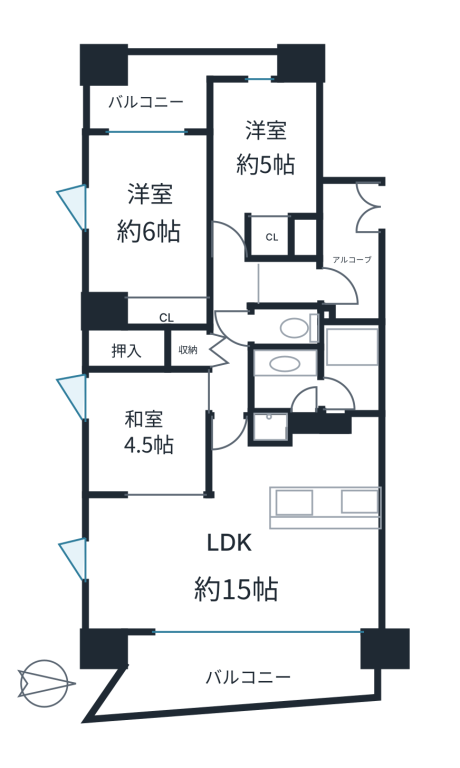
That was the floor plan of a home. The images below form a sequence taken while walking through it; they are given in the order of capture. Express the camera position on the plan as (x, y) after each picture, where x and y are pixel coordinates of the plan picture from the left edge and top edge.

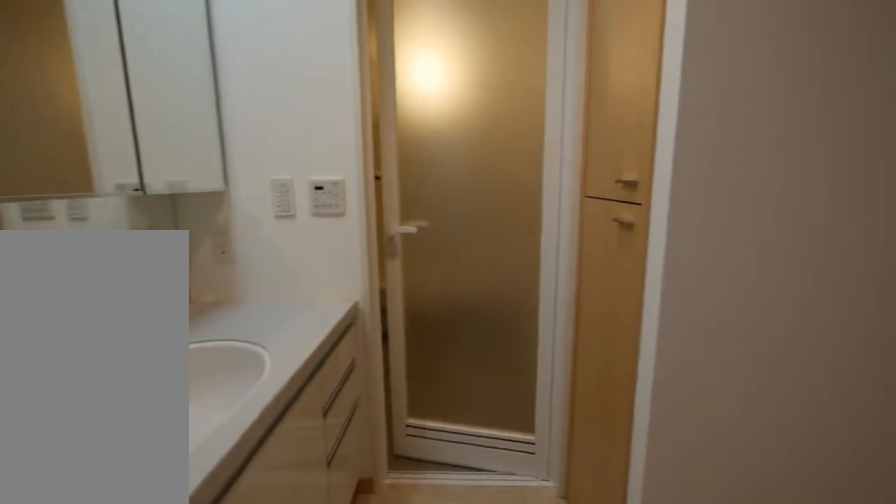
(300, 384)
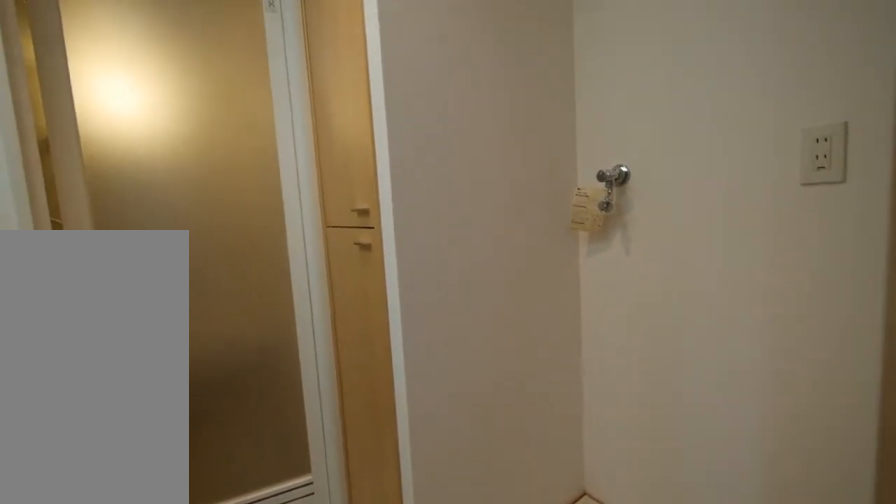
(300, 384)
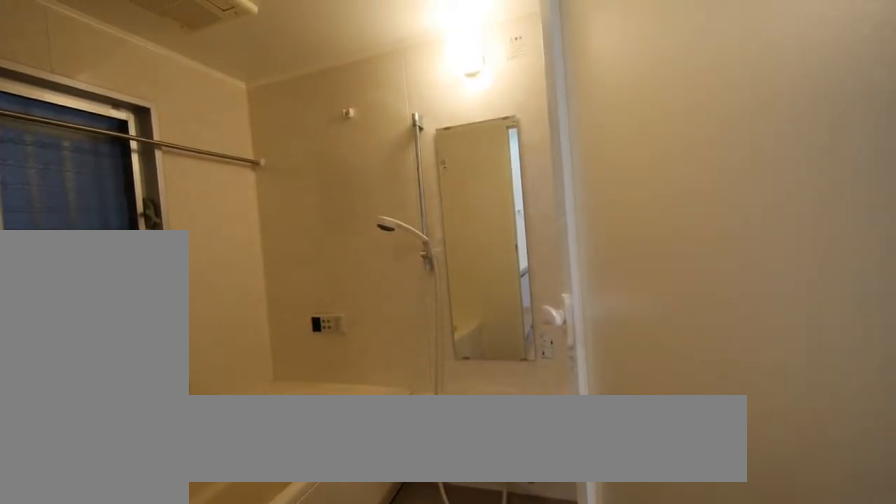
(300, 384)
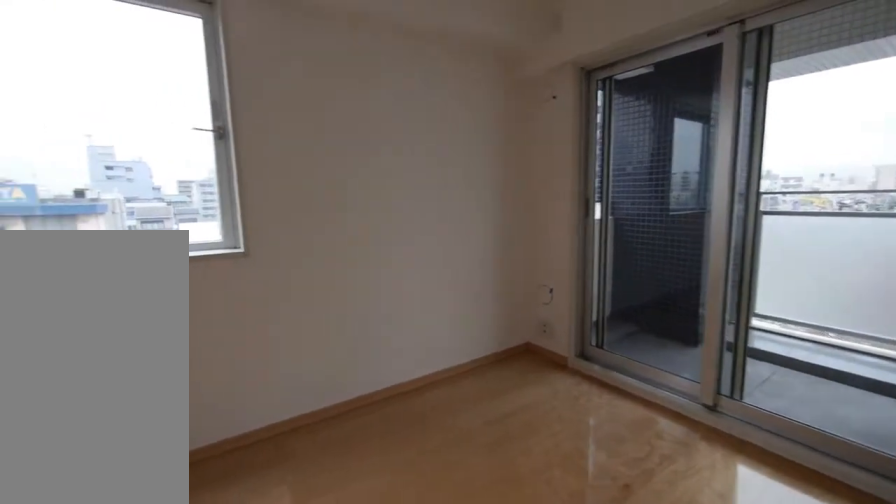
(133, 252)
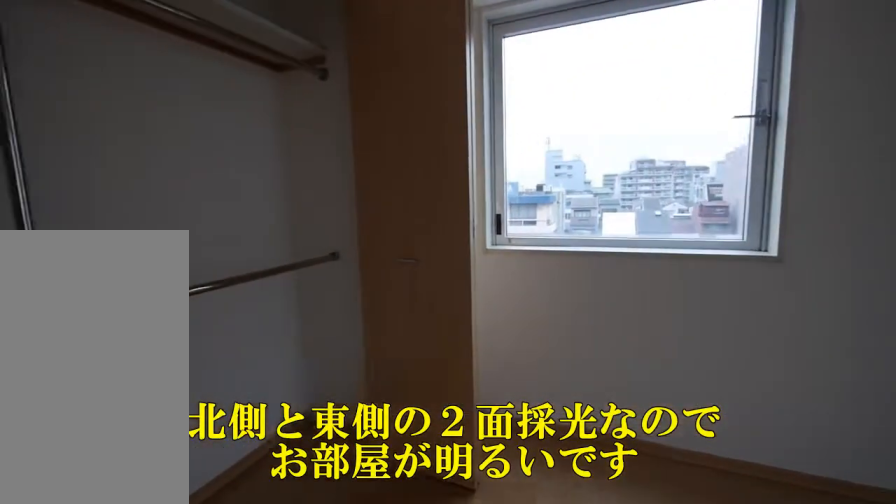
(132, 252)
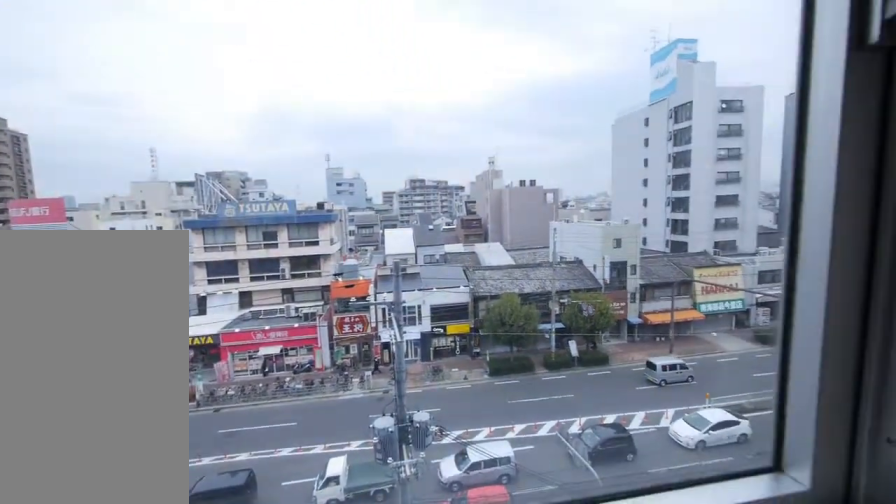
(133, 252)
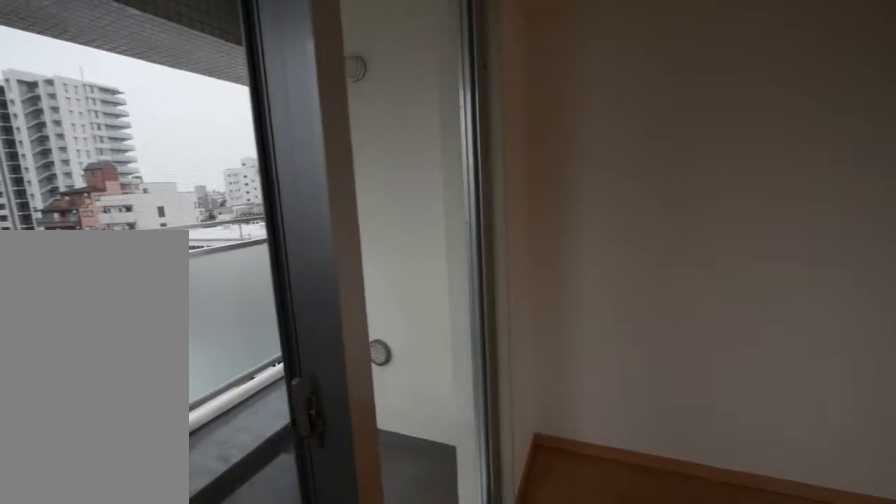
(132, 252)
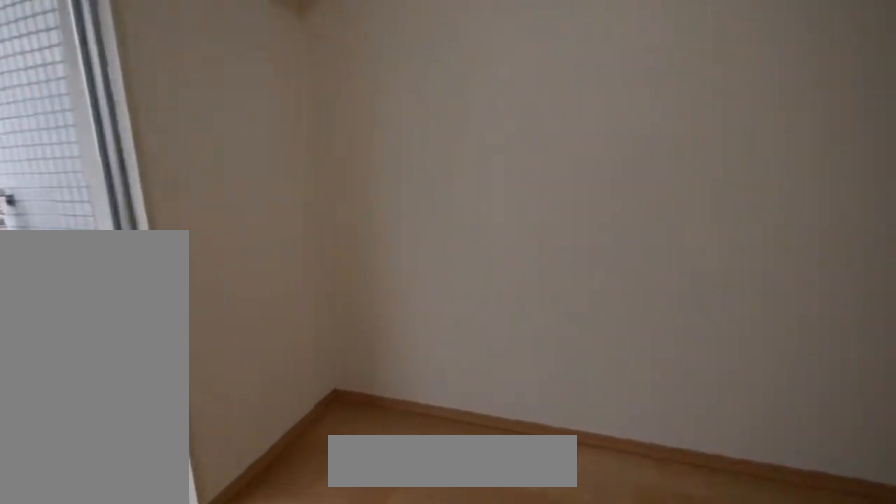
(270, 143)
